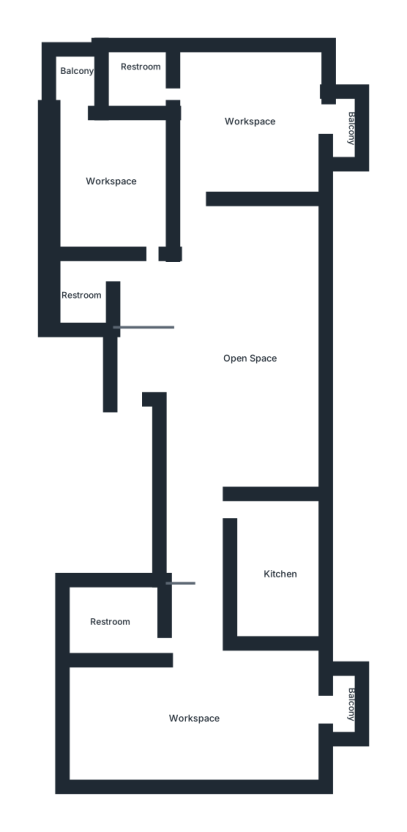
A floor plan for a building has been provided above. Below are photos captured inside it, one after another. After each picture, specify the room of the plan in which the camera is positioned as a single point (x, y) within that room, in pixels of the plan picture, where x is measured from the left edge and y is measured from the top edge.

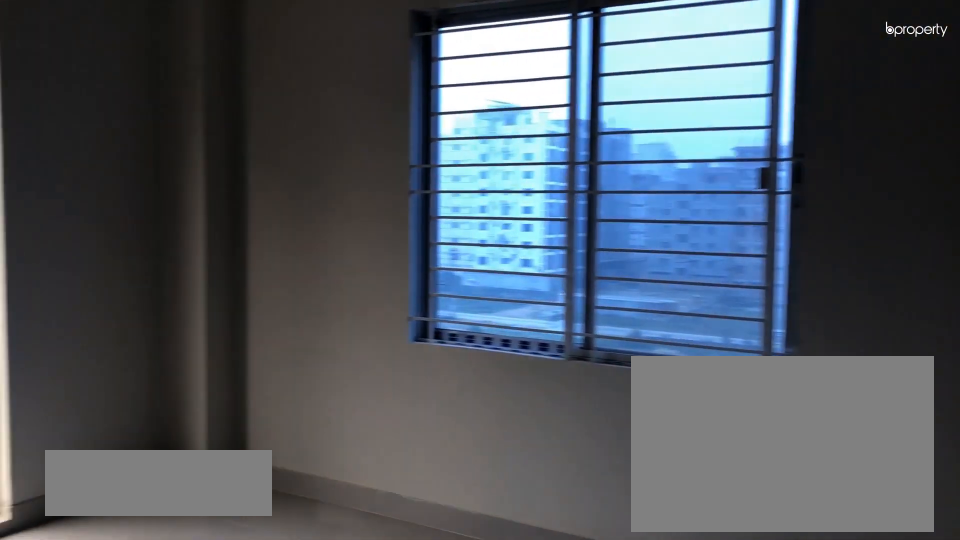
(196, 721)
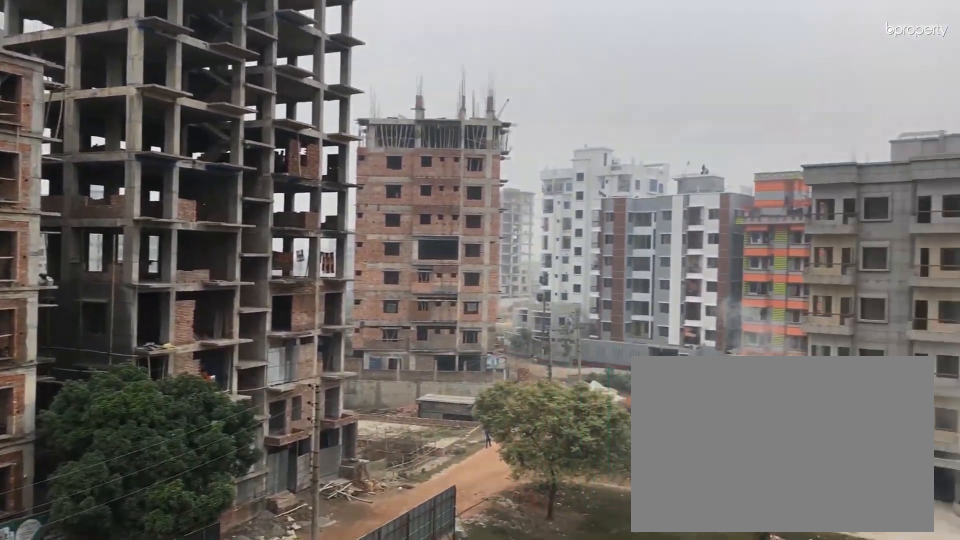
(340, 713)
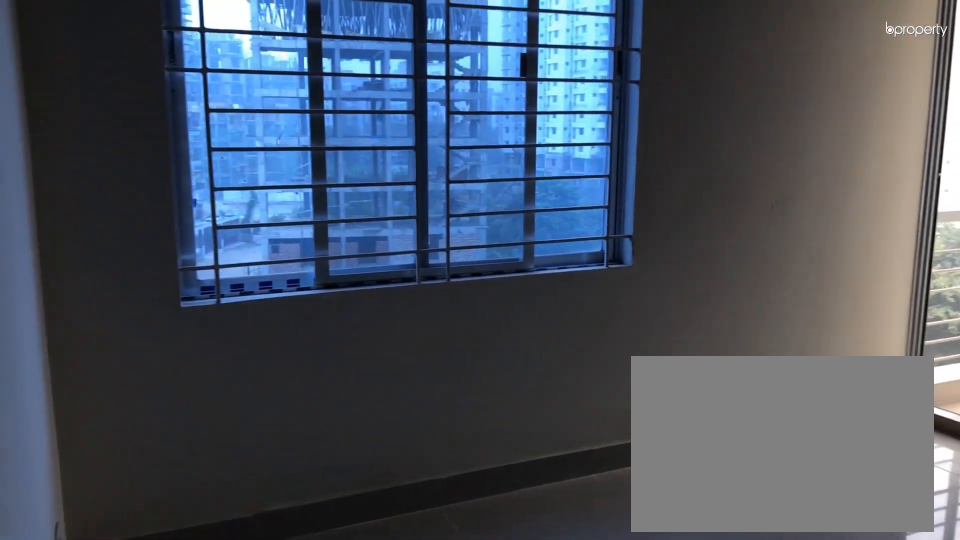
(121, 183)
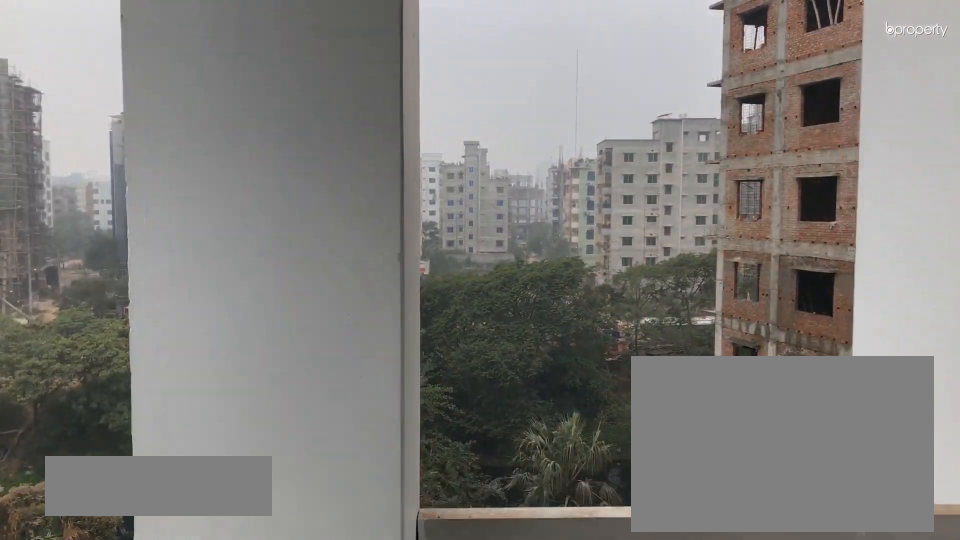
(76, 79)
